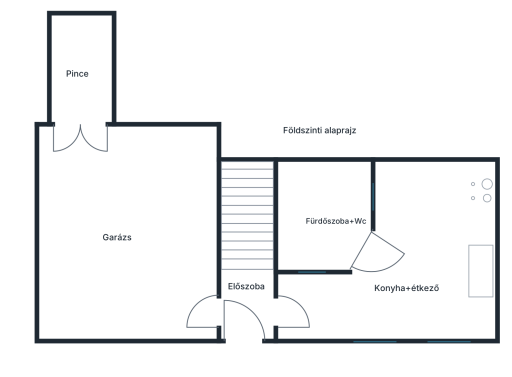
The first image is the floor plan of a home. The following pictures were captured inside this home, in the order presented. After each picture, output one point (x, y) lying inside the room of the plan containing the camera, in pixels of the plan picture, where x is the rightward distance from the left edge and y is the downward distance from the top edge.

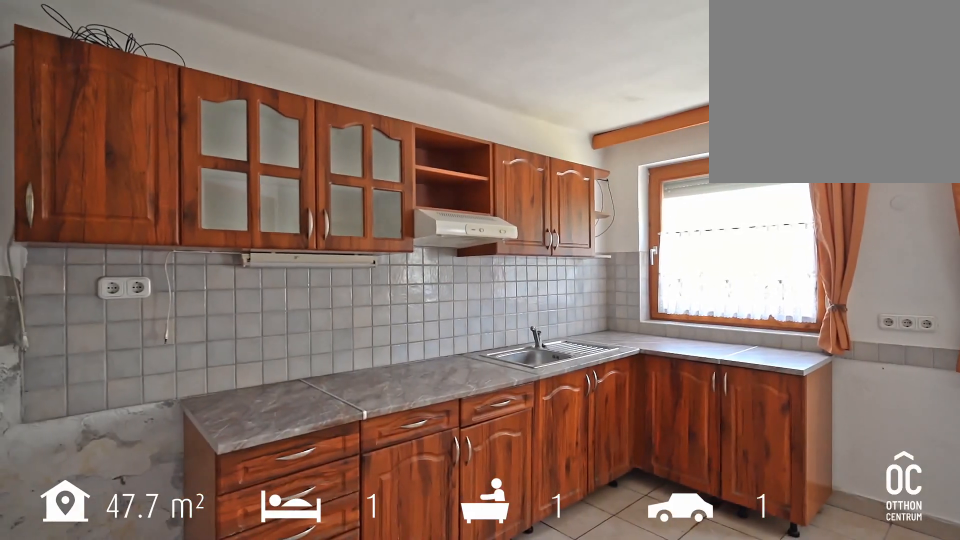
(417, 239)
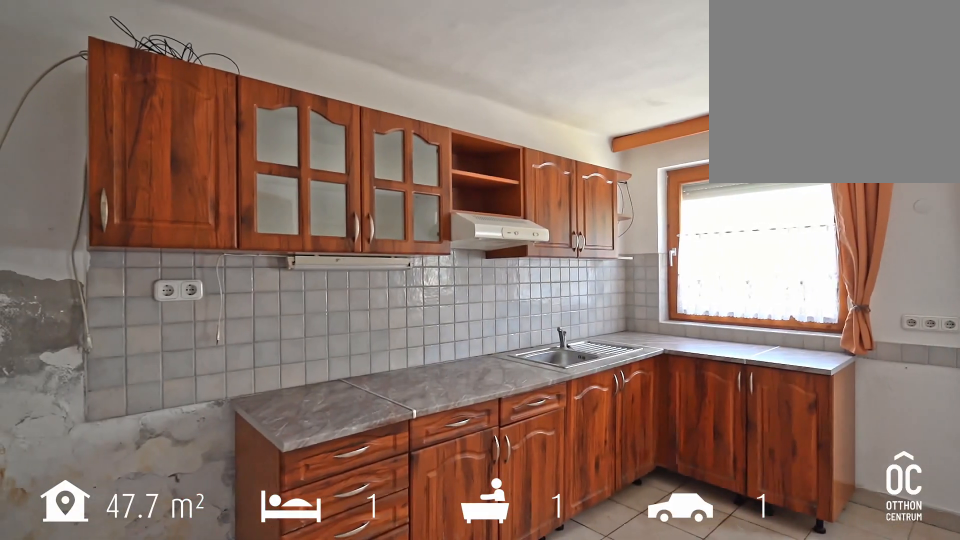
(417, 239)
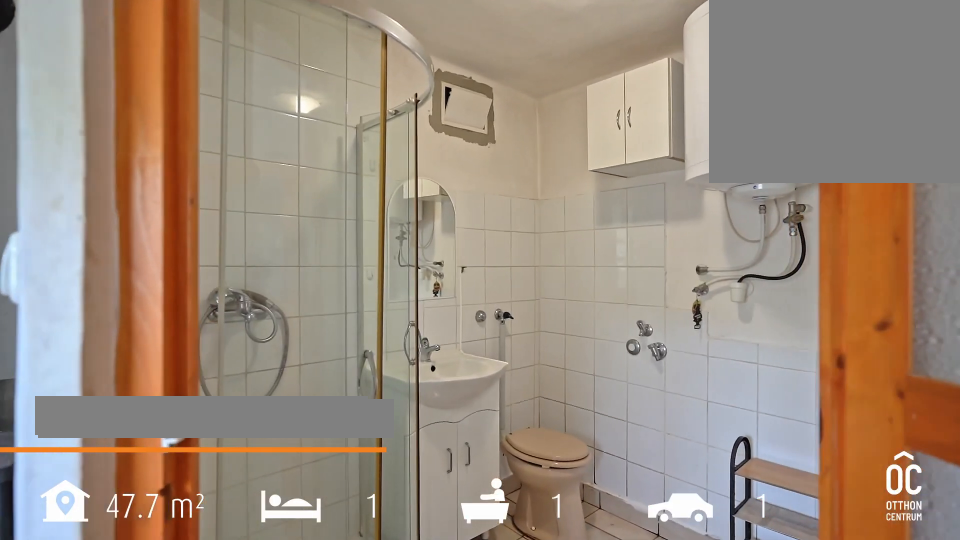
(328, 212)
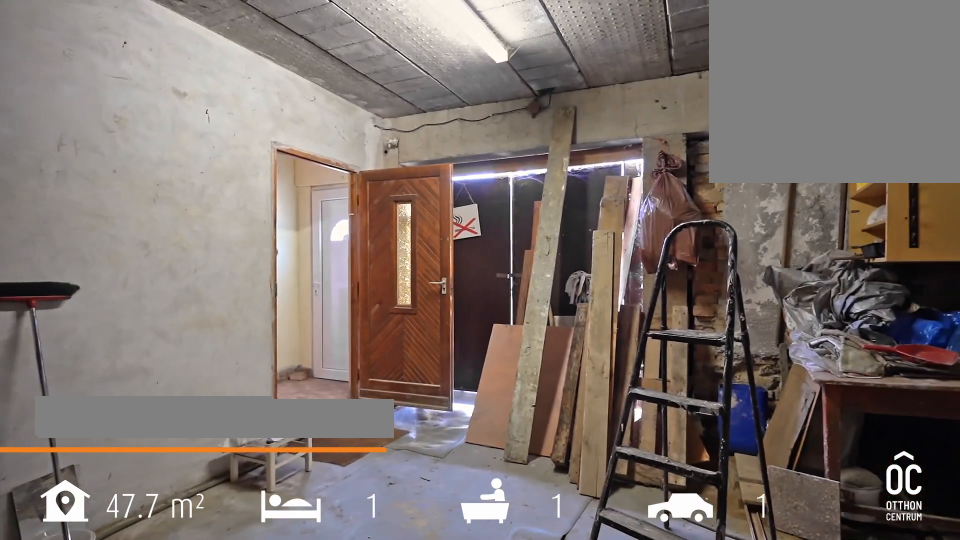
(122, 212)
